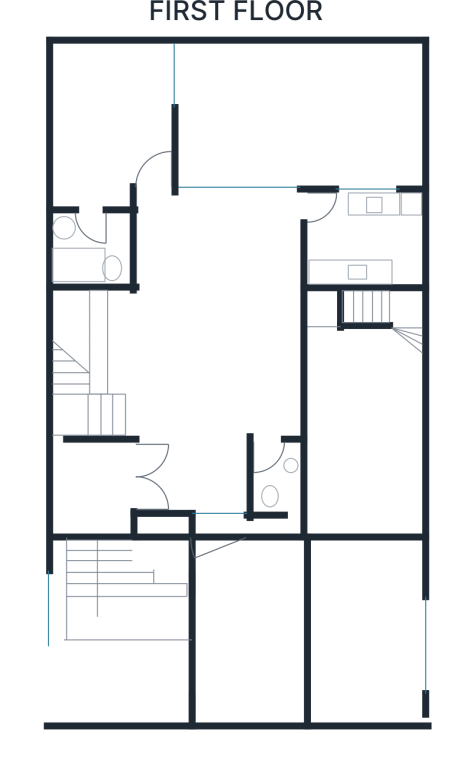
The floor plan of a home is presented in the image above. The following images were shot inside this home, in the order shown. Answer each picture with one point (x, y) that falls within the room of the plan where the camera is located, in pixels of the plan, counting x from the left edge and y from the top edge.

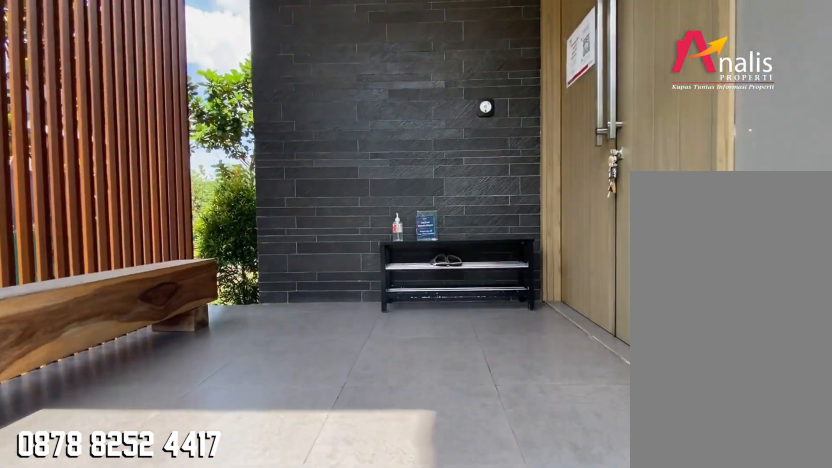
(116, 590)
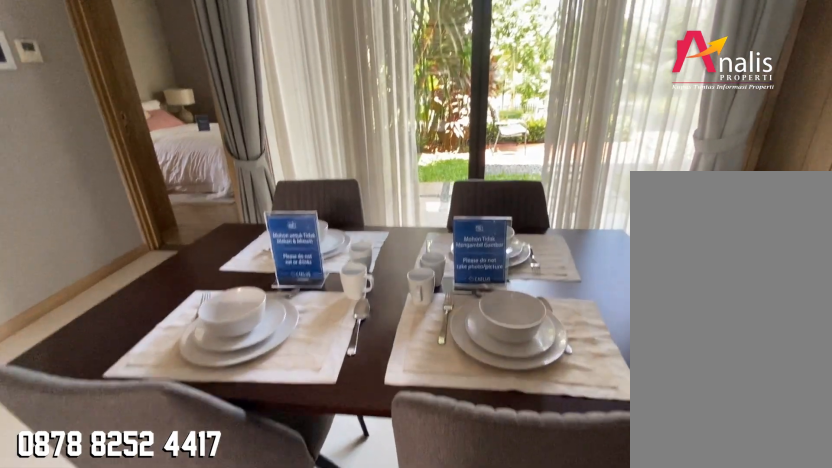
(196, 350)
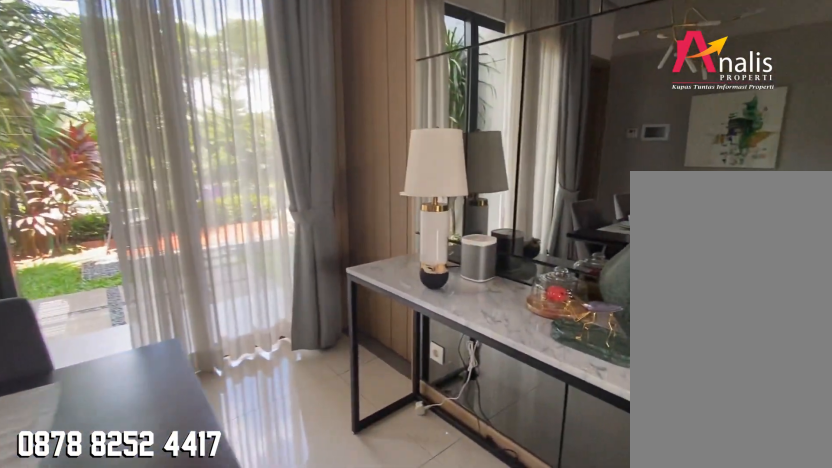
(196, 350)
